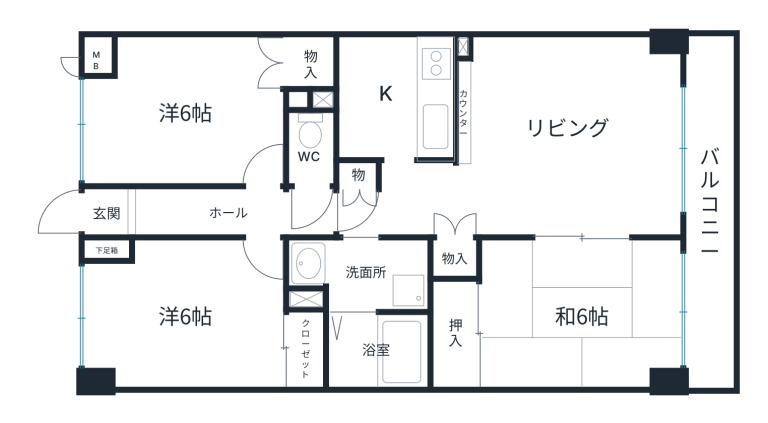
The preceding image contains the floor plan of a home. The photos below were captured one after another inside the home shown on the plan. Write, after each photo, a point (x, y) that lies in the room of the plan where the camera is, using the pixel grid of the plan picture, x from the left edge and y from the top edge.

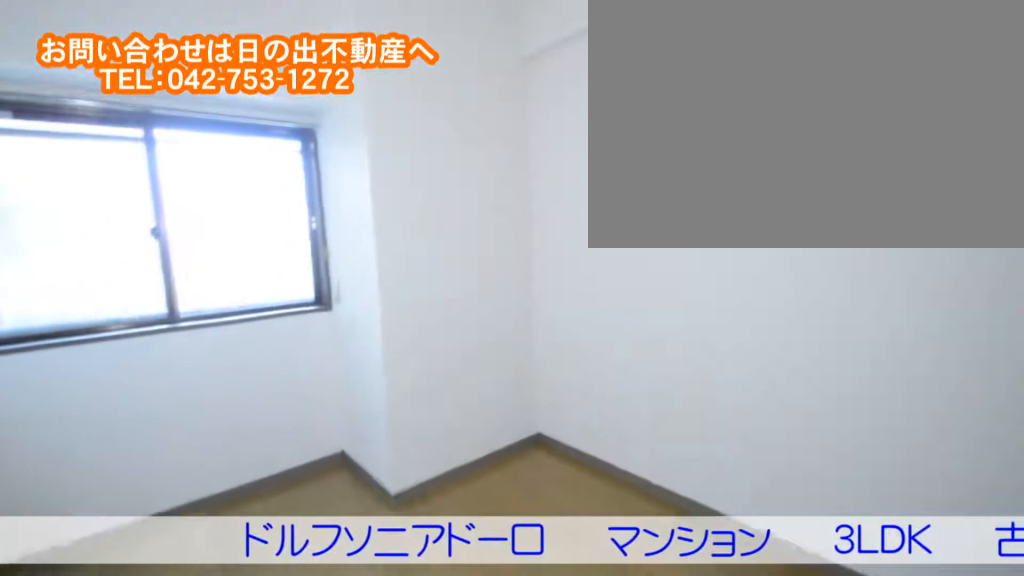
(133, 107)
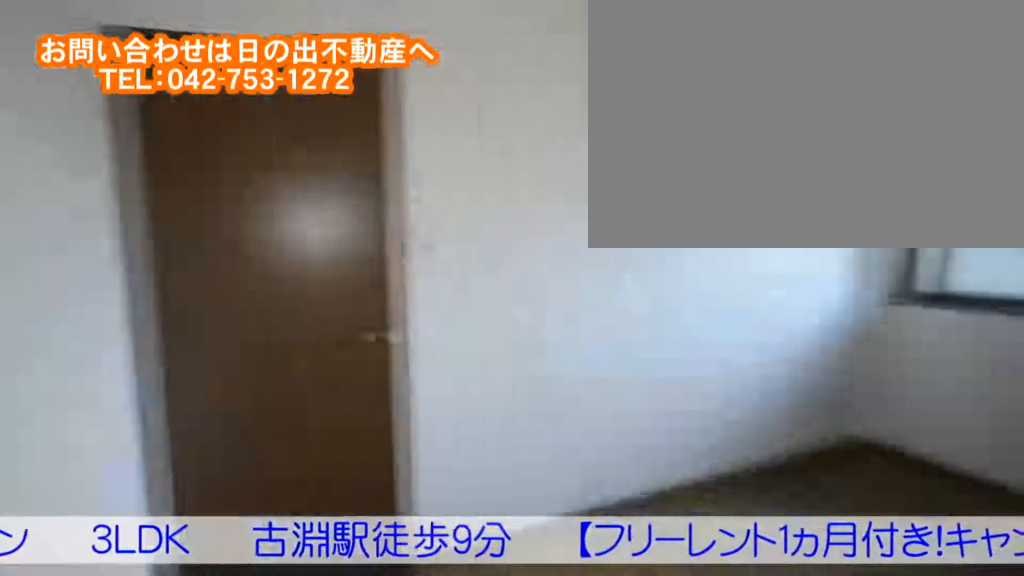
(133, 109)
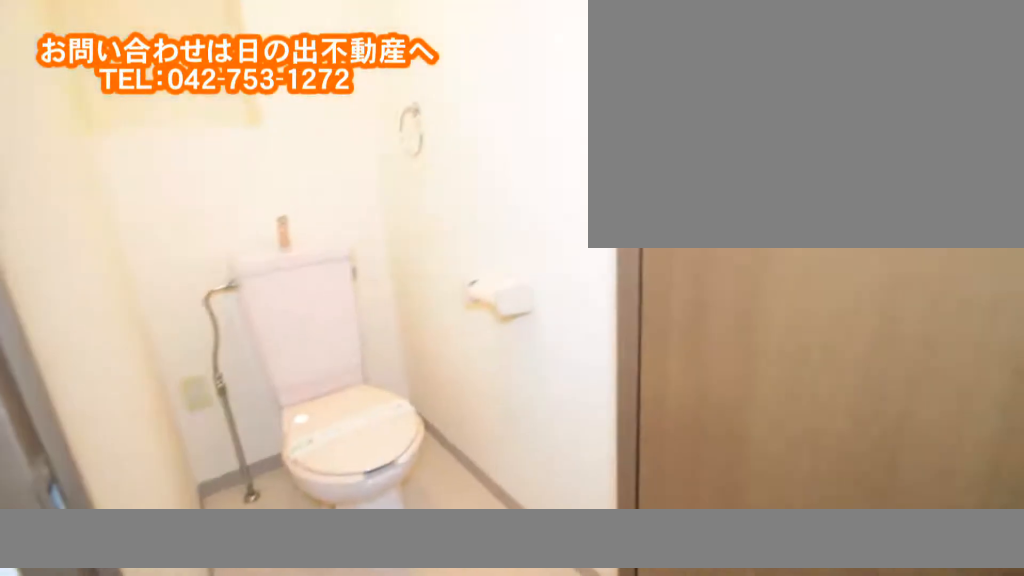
(310, 150)
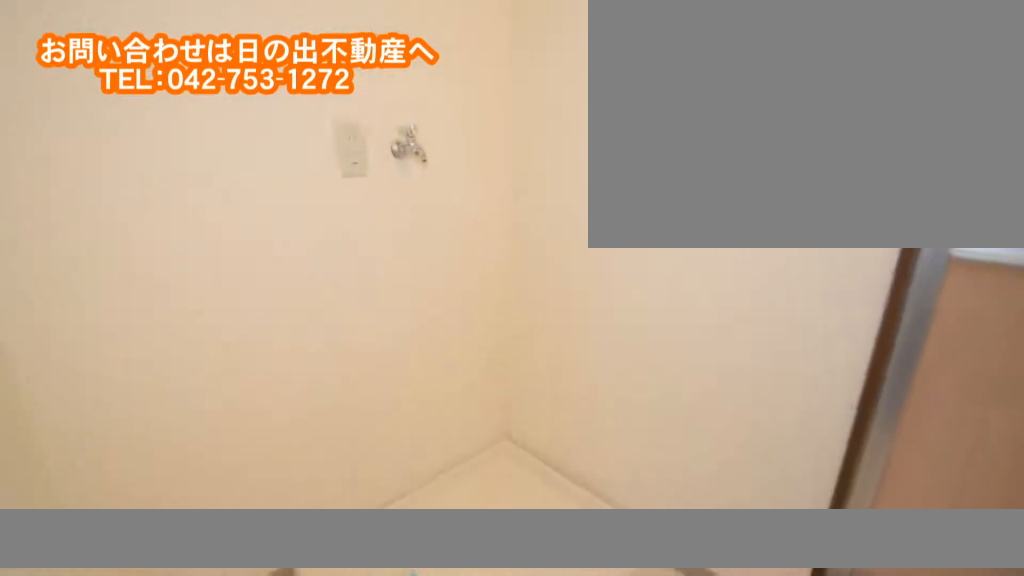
(386, 268)
